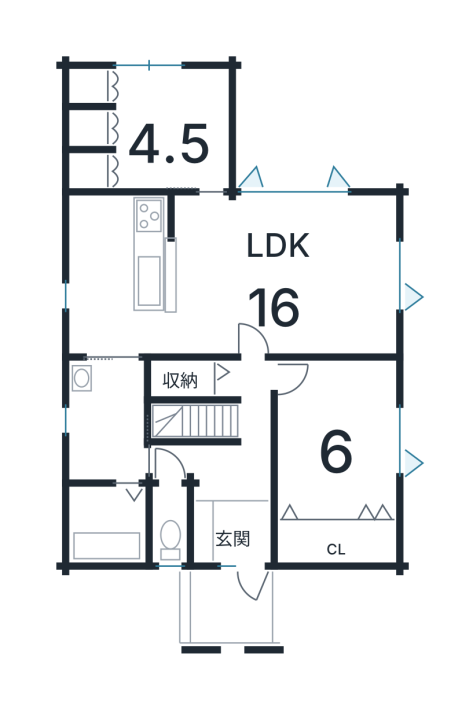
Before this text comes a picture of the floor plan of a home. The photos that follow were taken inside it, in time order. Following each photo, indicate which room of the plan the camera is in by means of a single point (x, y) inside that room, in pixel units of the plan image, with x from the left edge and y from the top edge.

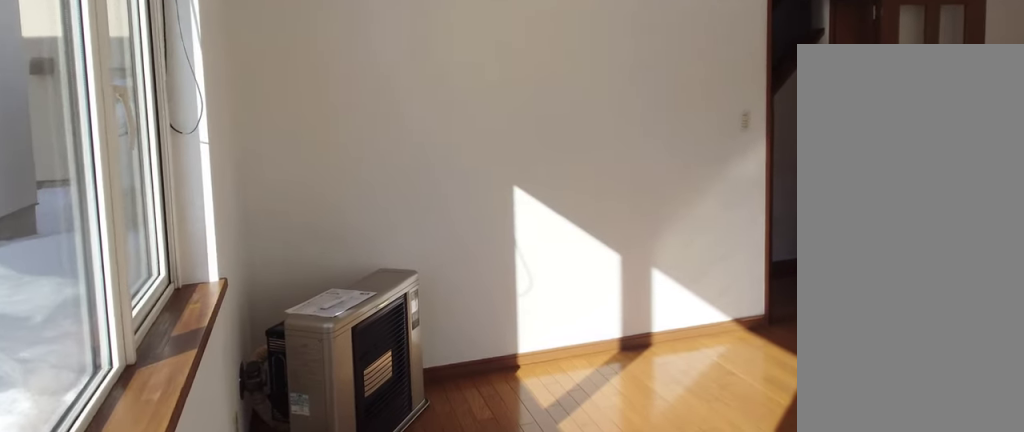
(278, 293)
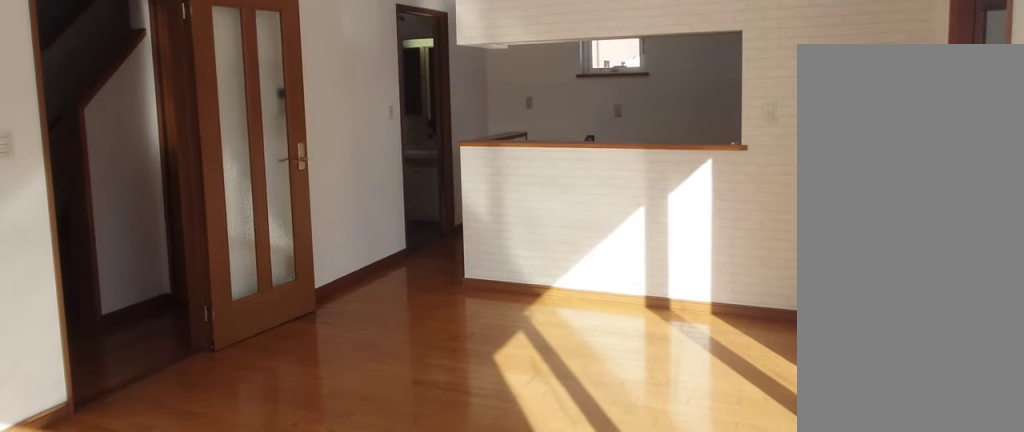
(278, 293)
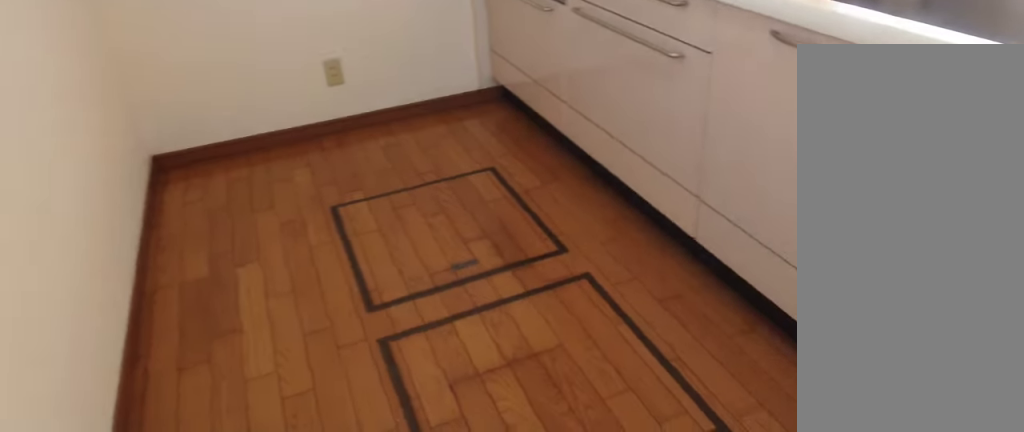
(119, 299)
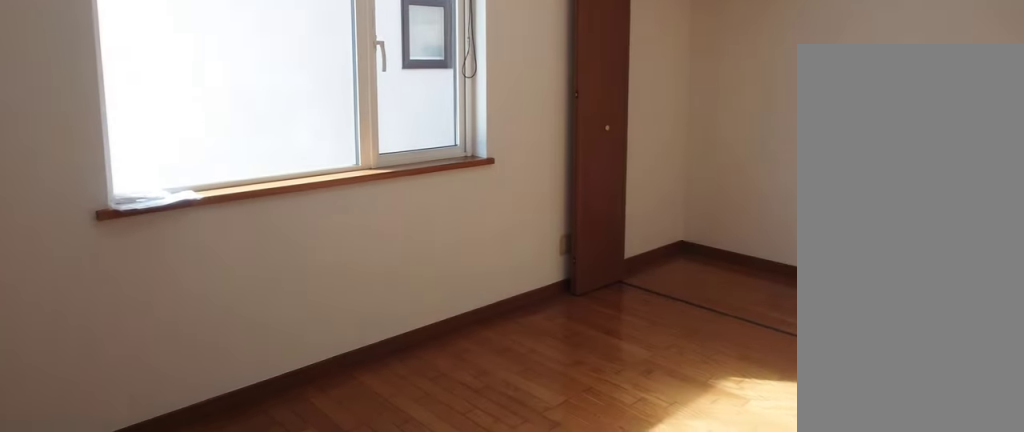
(342, 454)
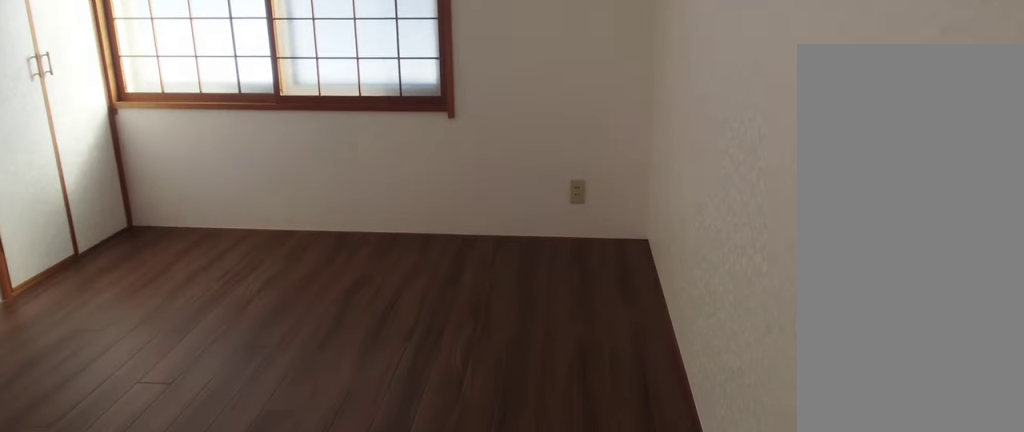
(163, 133)
